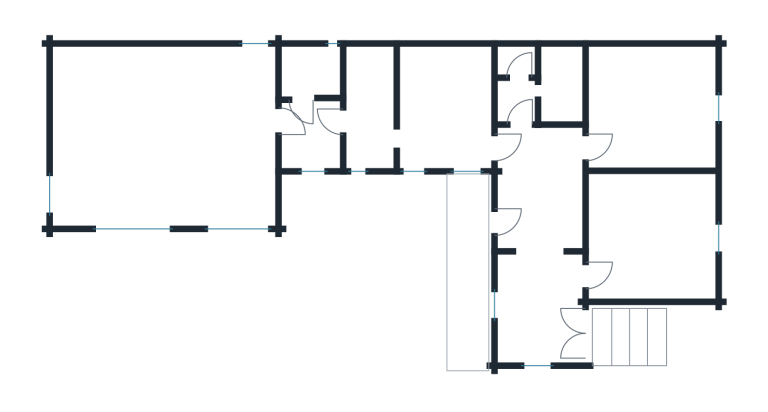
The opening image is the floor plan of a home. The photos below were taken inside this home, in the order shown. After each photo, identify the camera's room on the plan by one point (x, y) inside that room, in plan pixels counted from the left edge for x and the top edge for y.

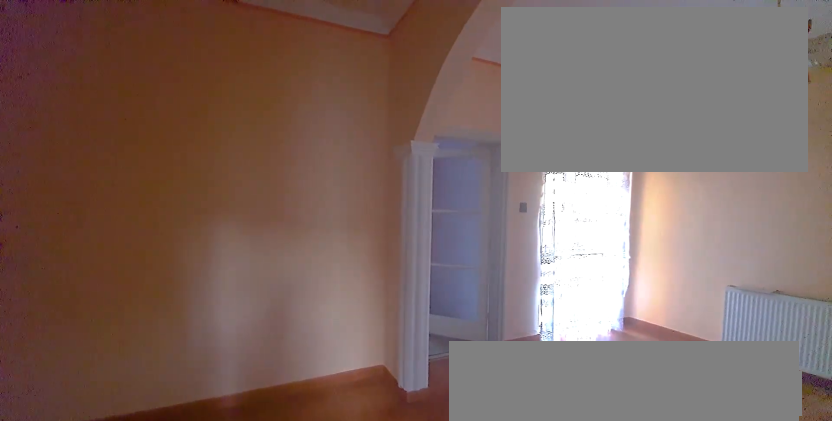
(540, 256)
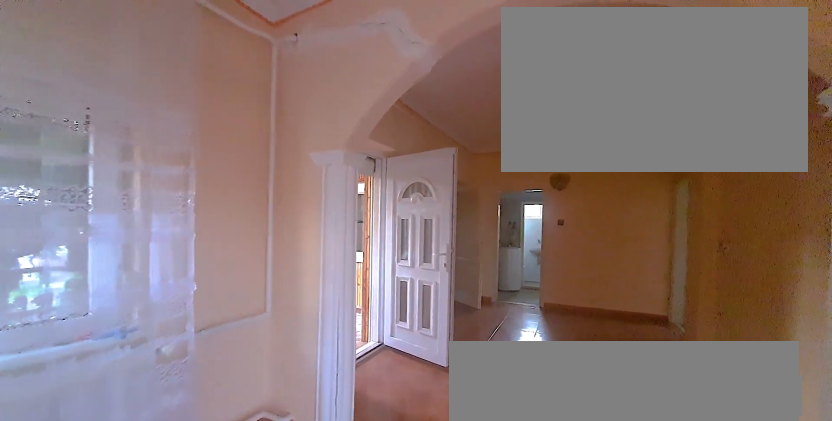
(540, 256)
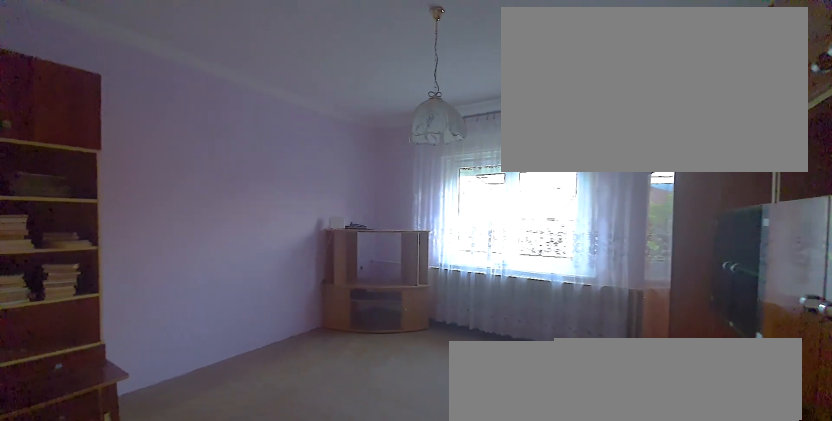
(651, 239)
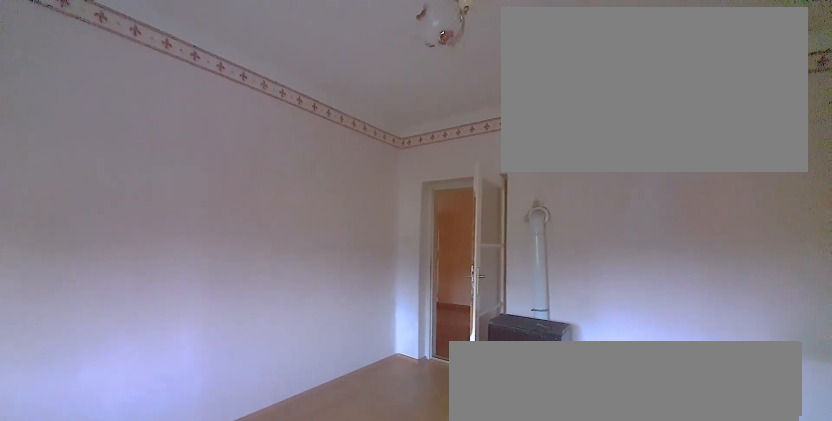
(650, 115)
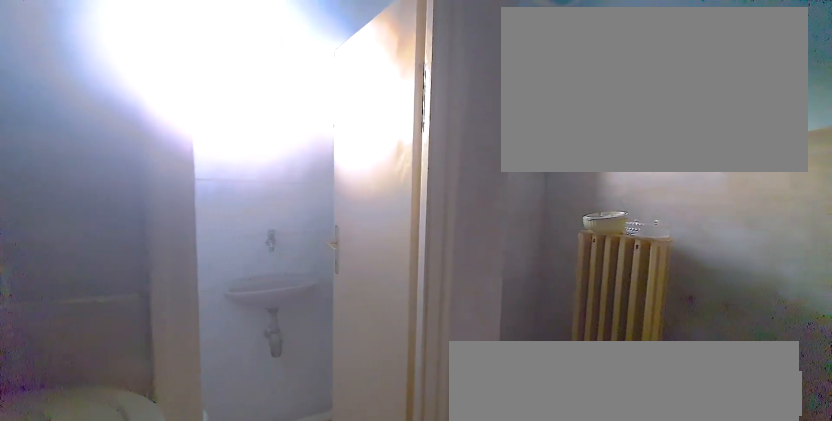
(535, 89)
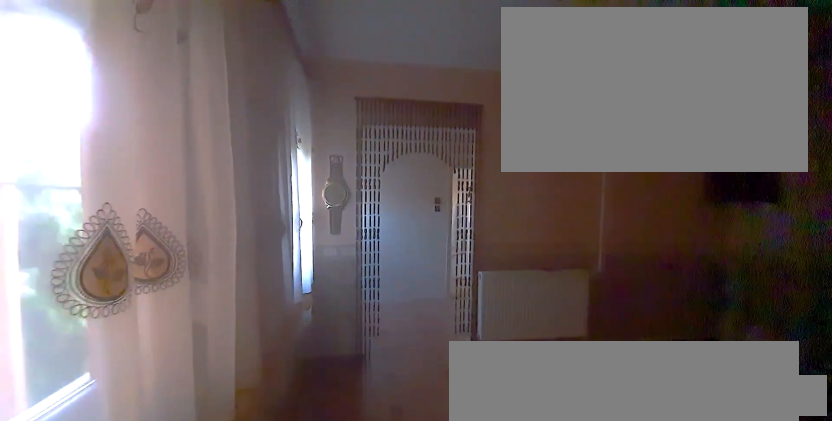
(446, 107)
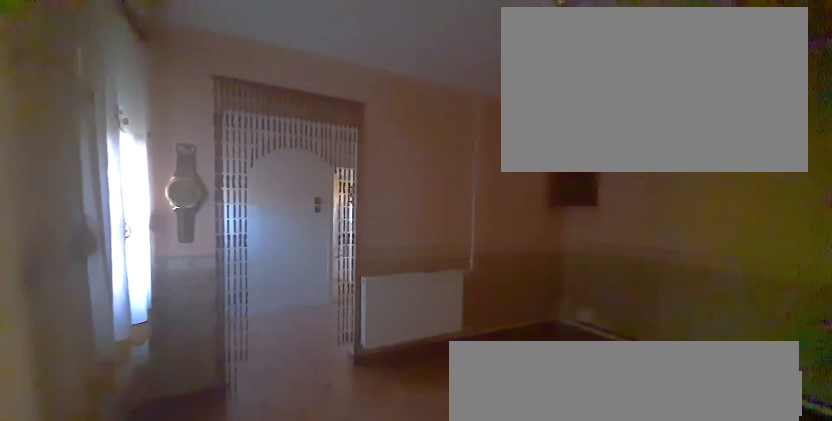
(446, 108)
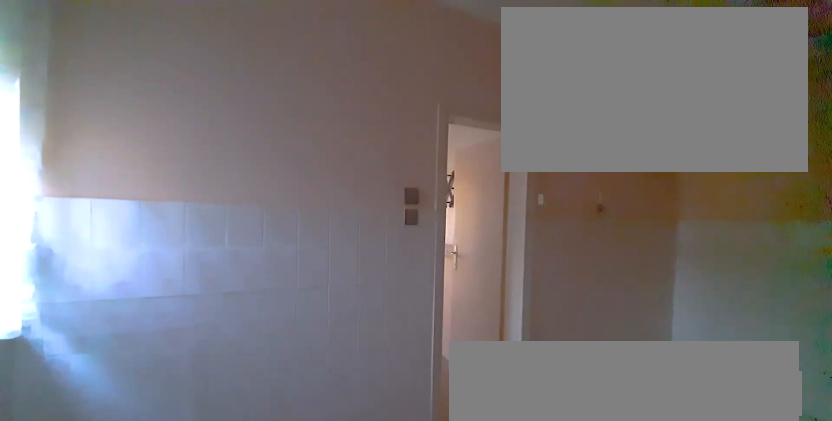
(369, 107)
